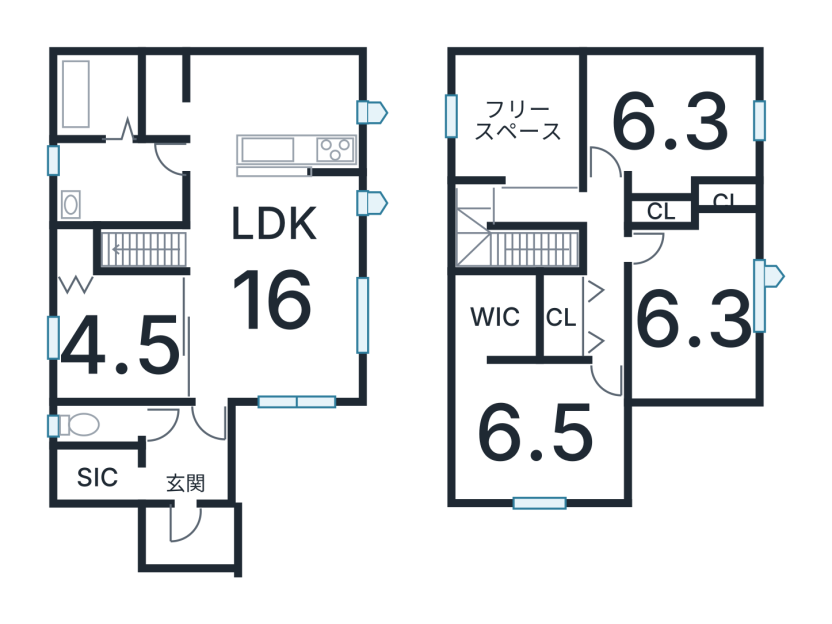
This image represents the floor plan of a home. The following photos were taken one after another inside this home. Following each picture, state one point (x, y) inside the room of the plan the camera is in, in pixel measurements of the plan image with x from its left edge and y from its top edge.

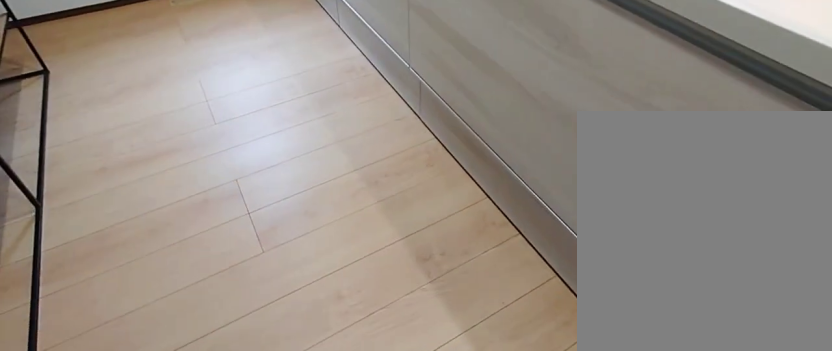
(279, 117)
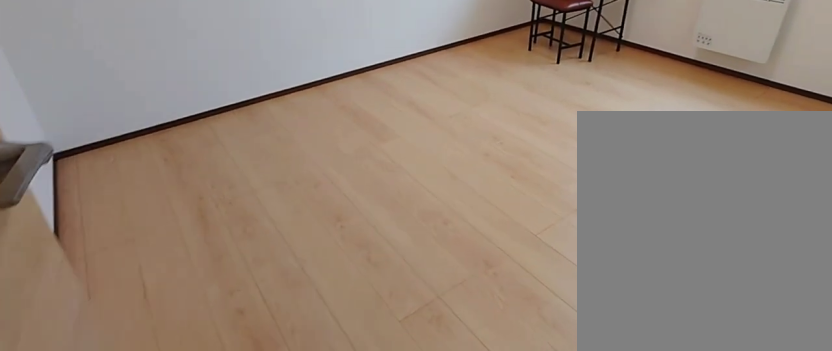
(677, 122)
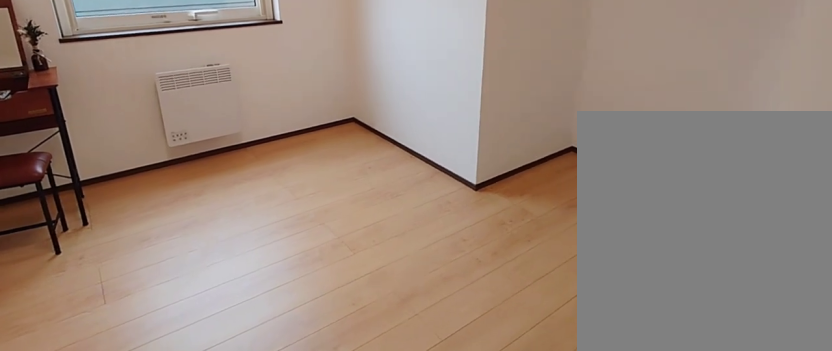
(677, 122)
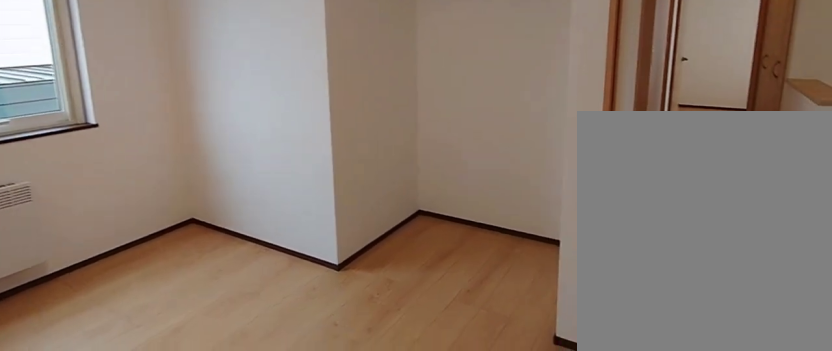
(677, 122)
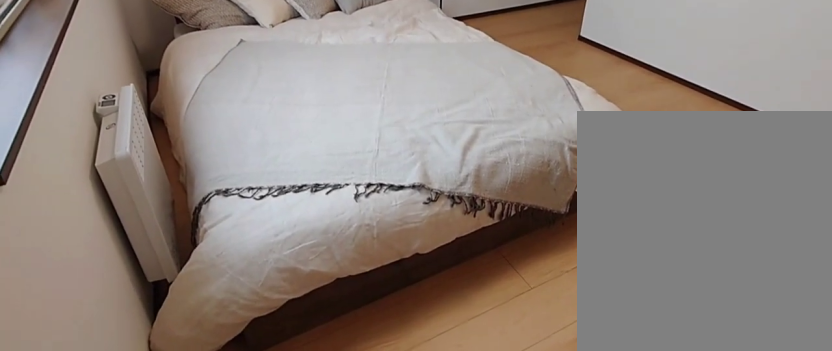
(538, 437)
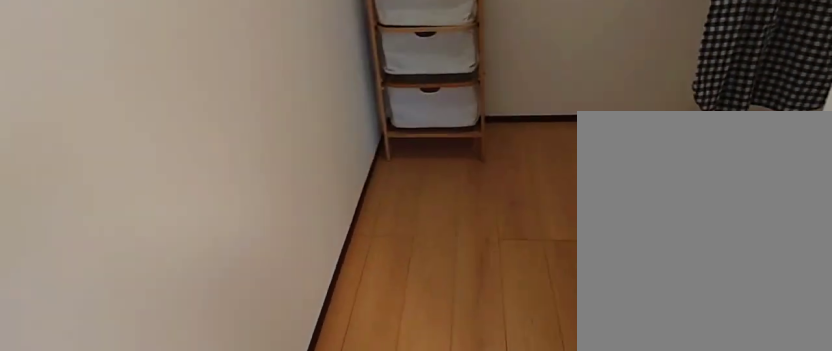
(489, 317)
